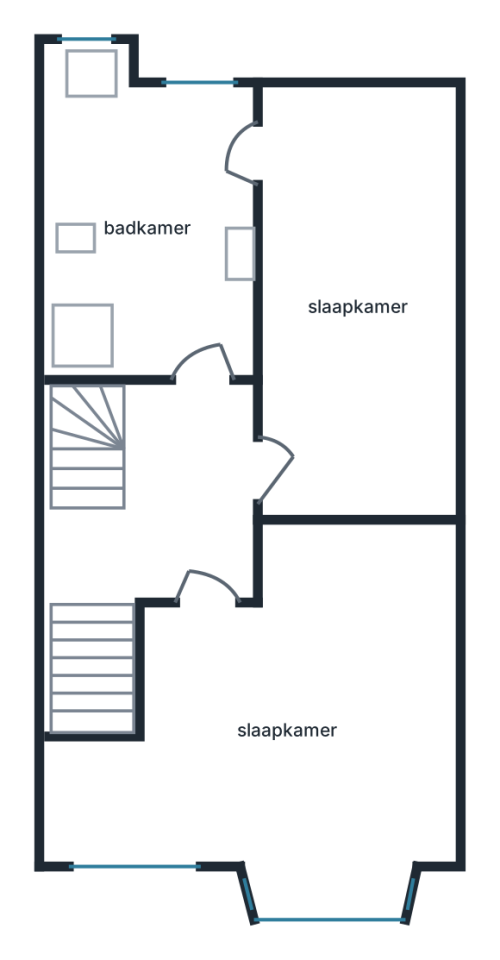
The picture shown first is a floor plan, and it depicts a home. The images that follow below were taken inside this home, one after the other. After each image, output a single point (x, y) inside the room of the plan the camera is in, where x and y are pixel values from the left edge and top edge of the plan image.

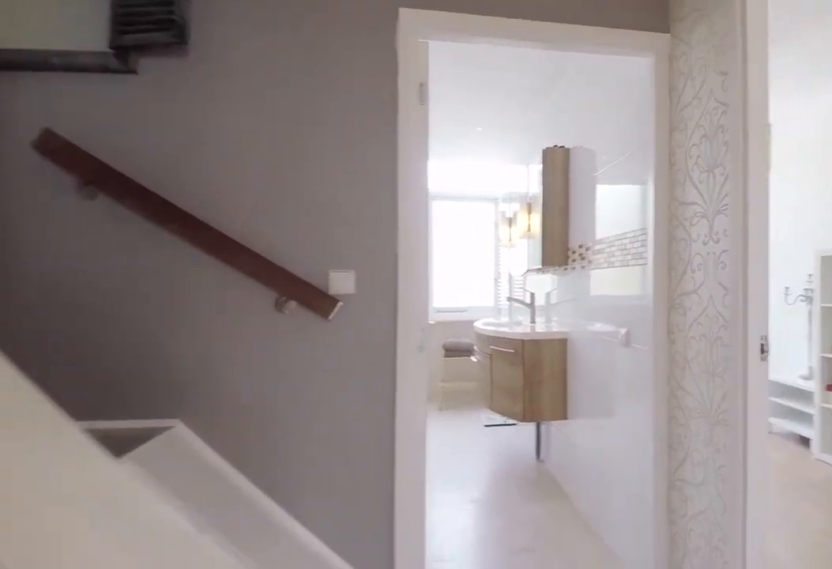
(169, 506)
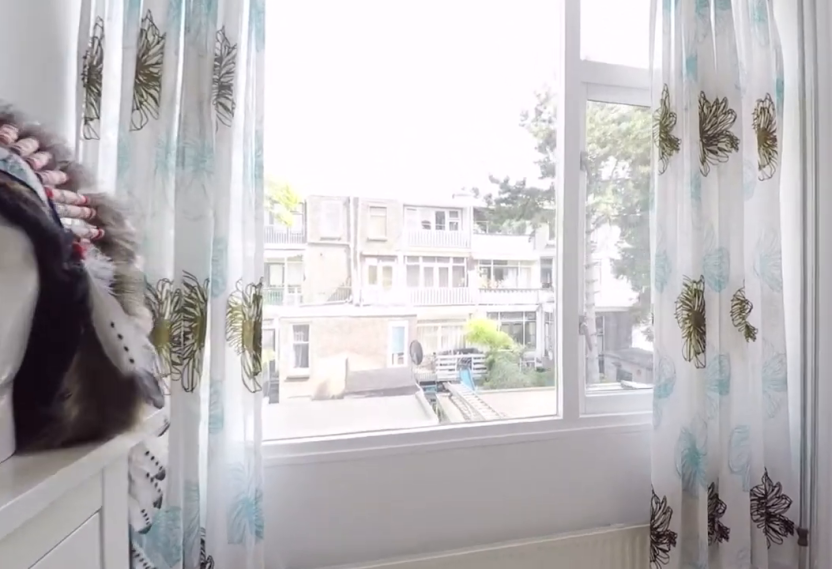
(356, 303)
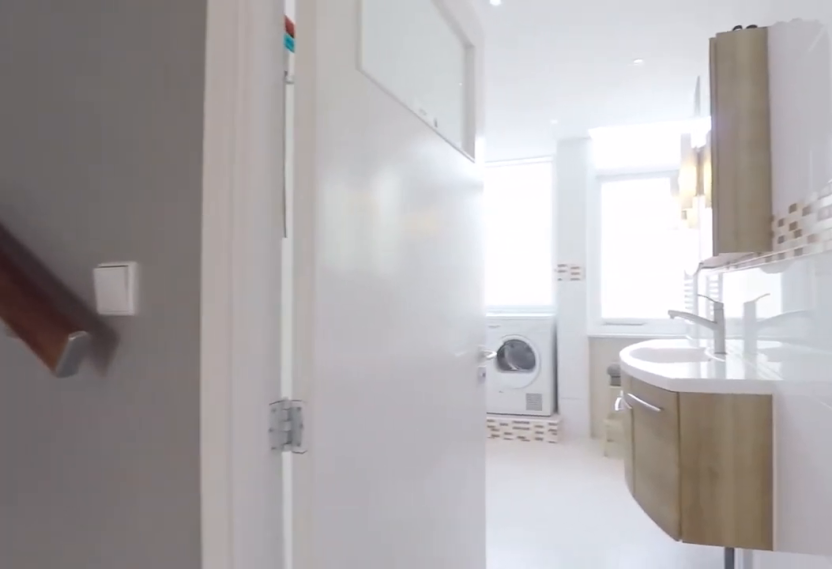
(169, 507)
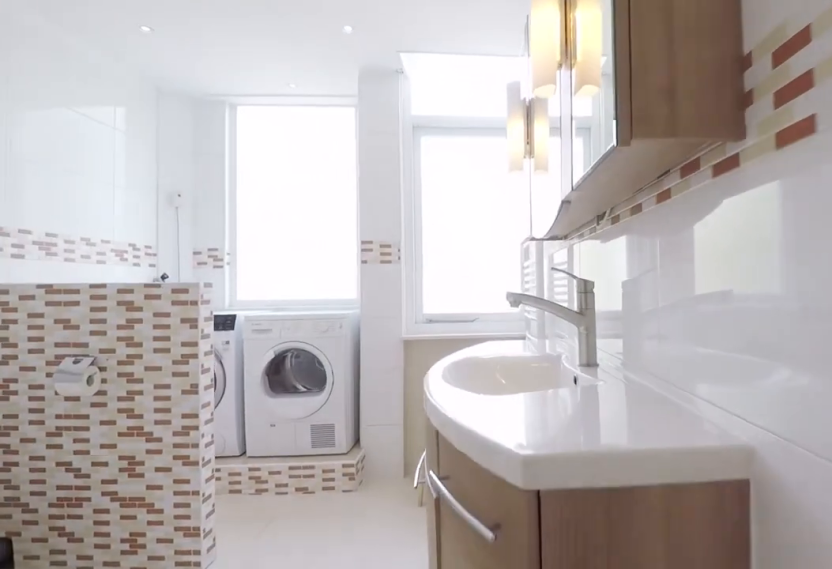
(149, 229)
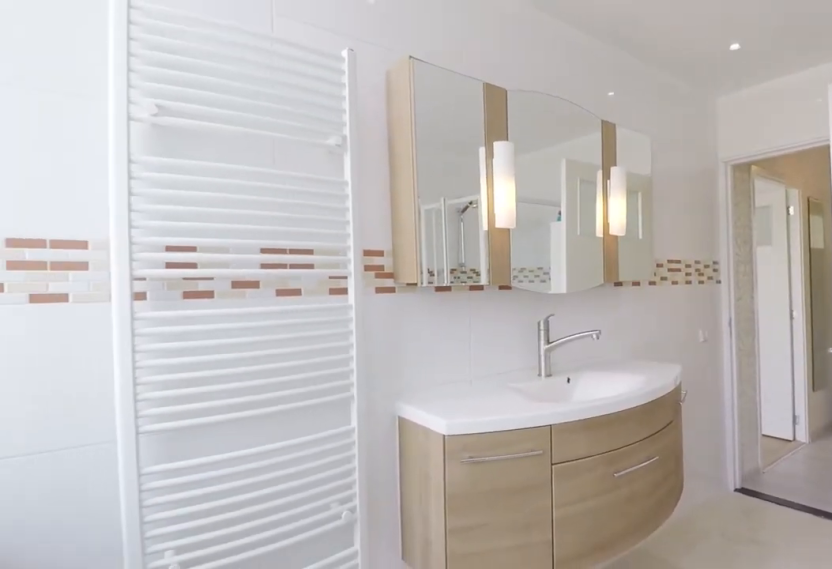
(149, 229)
